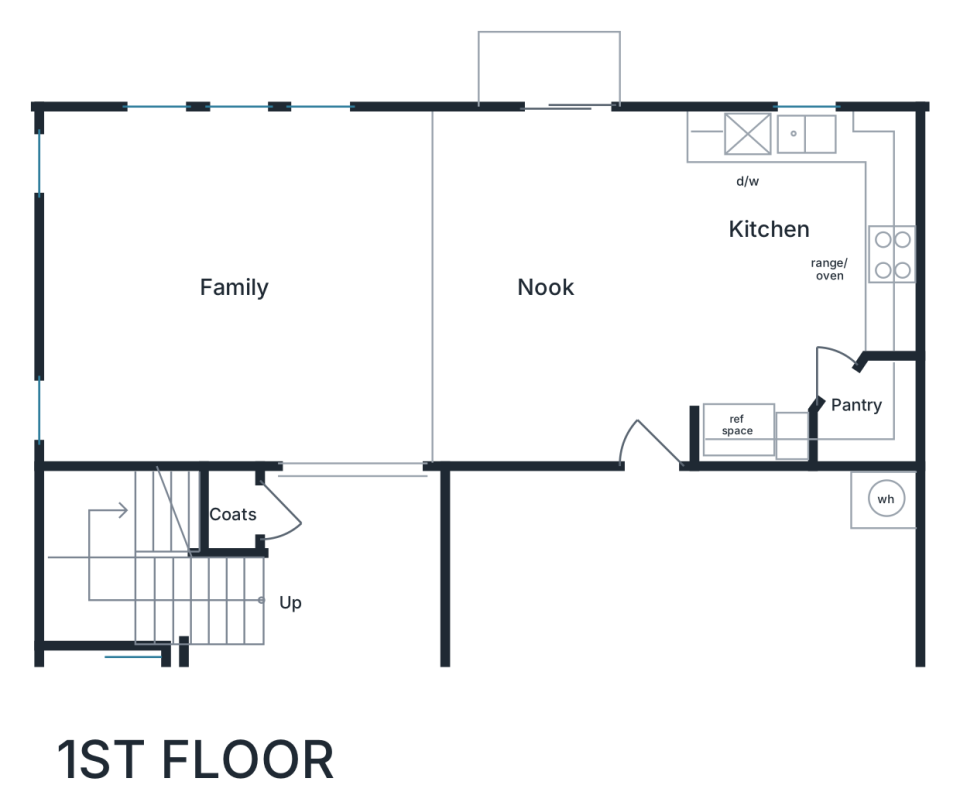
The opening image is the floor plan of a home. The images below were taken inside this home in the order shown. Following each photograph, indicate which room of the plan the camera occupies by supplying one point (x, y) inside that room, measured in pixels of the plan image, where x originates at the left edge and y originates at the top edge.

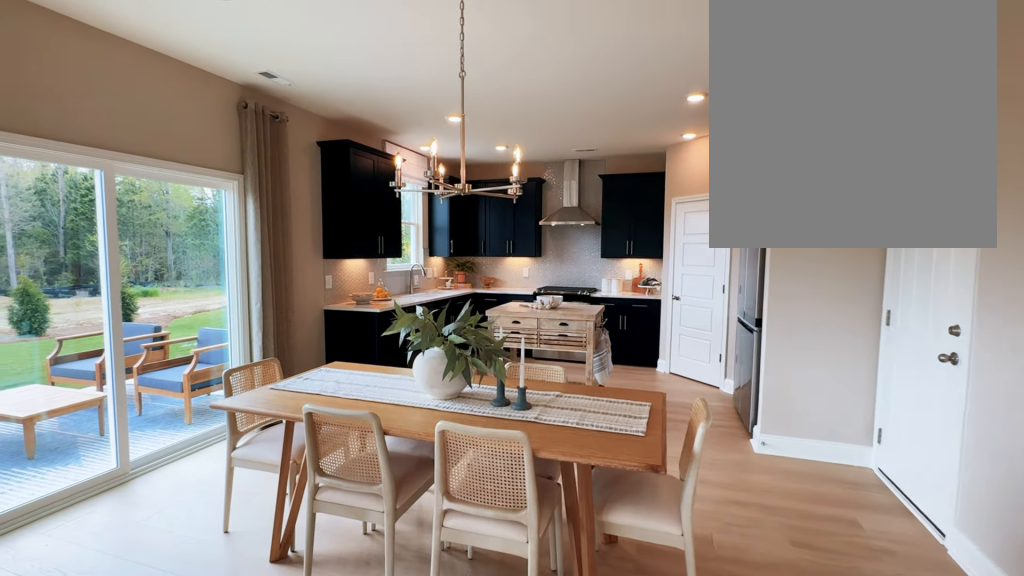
(549, 286)
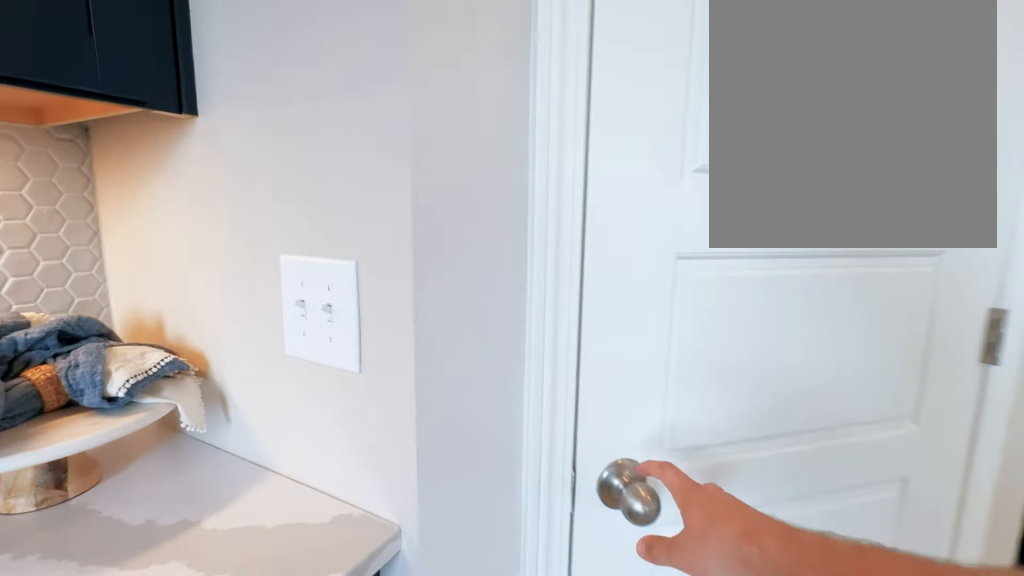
(802, 286)
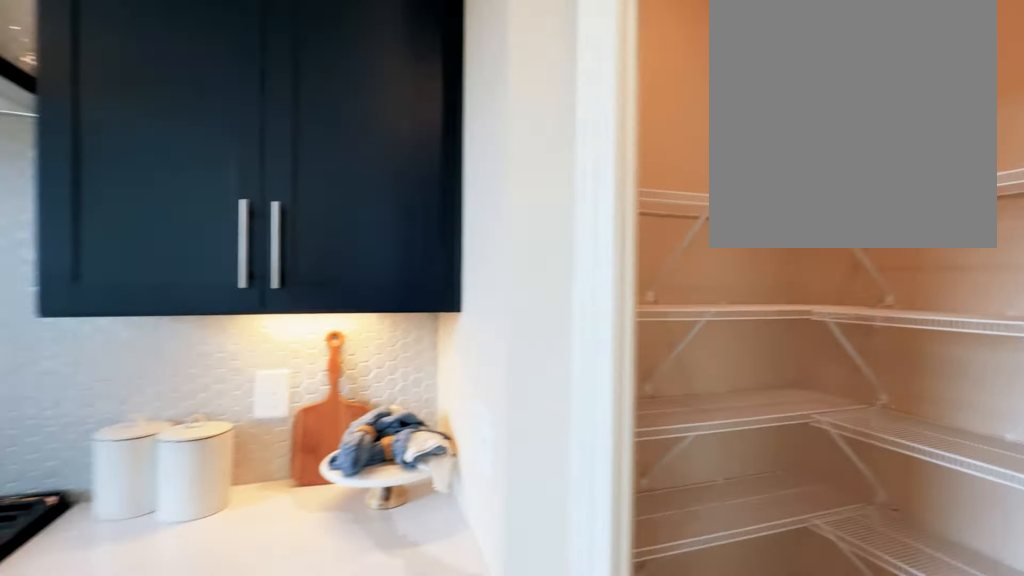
(802, 286)
